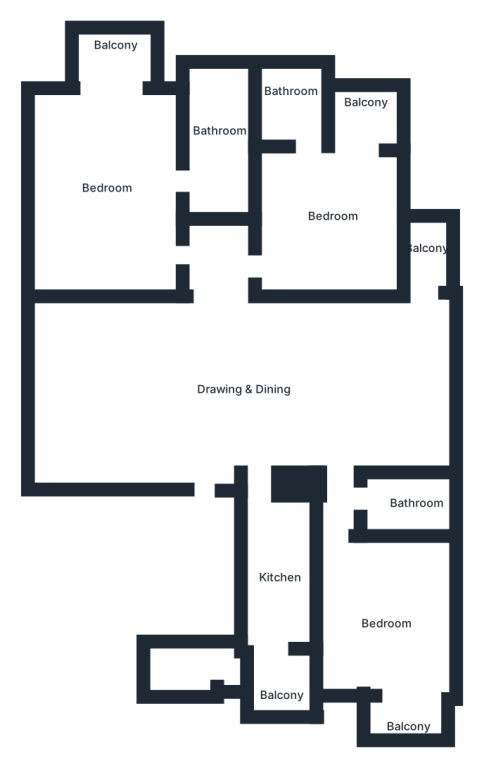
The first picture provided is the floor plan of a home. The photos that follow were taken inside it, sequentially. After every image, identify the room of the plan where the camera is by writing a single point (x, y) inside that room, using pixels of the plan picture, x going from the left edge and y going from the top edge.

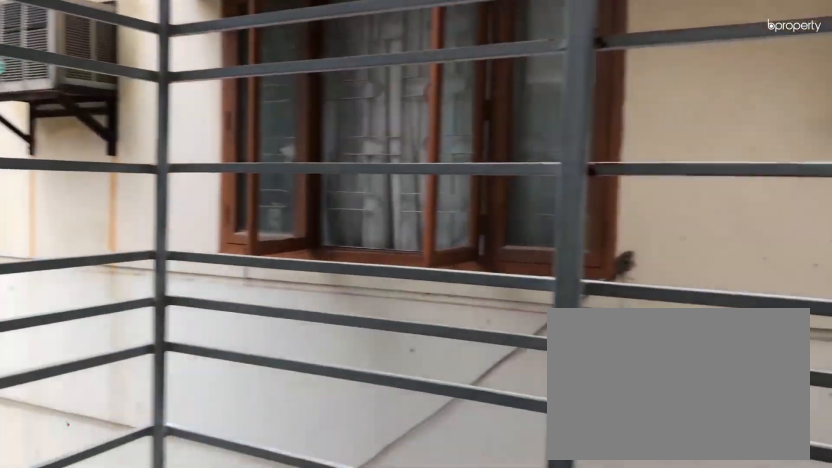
(424, 245)
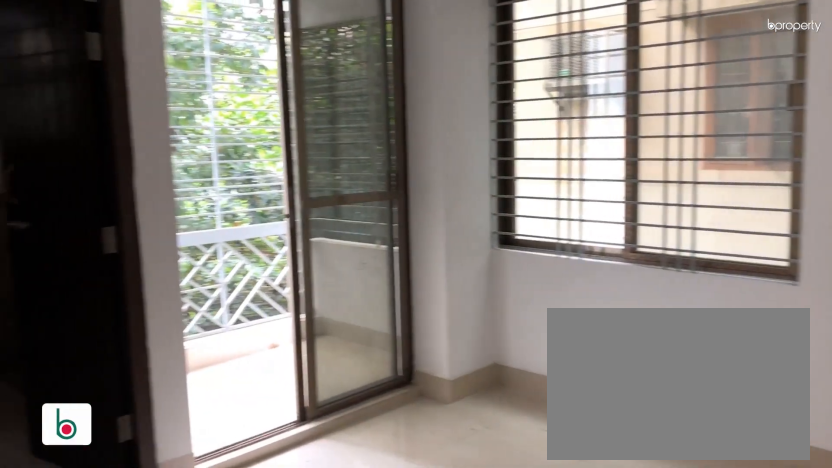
(324, 214)
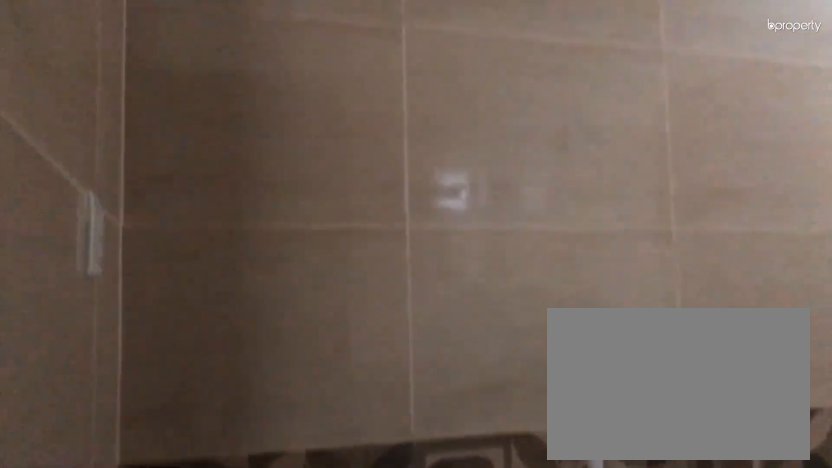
(289, 95)
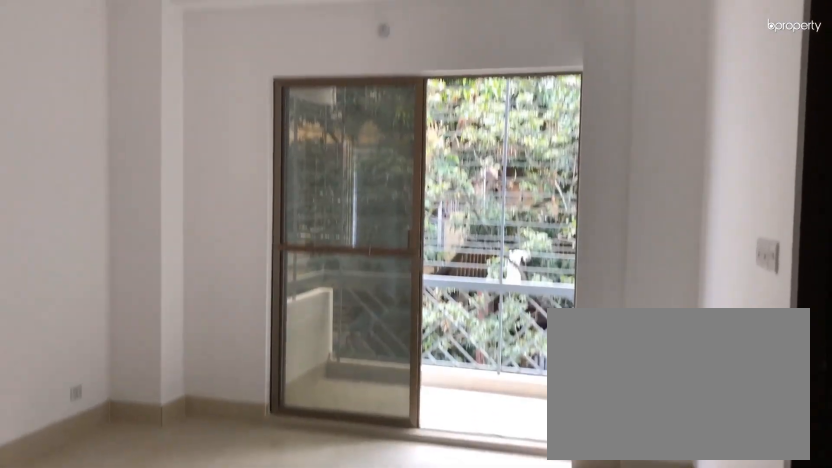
(104, 170)
